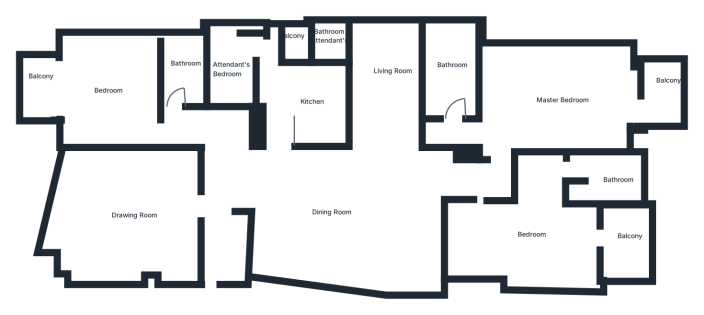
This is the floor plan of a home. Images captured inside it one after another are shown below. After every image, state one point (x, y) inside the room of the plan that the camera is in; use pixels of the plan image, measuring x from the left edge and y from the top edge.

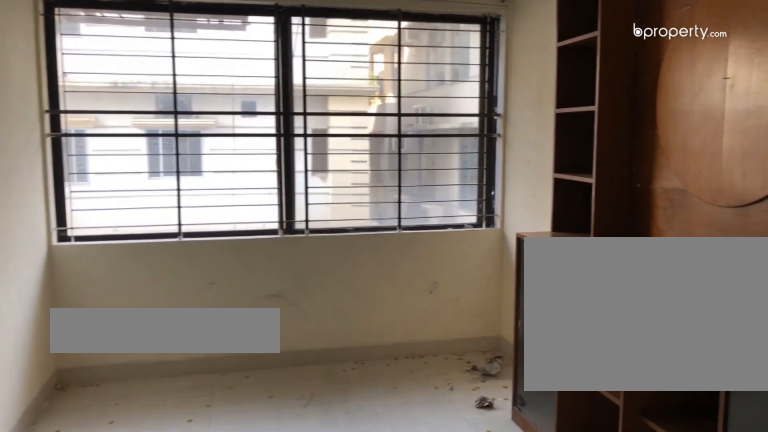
(384, 86)
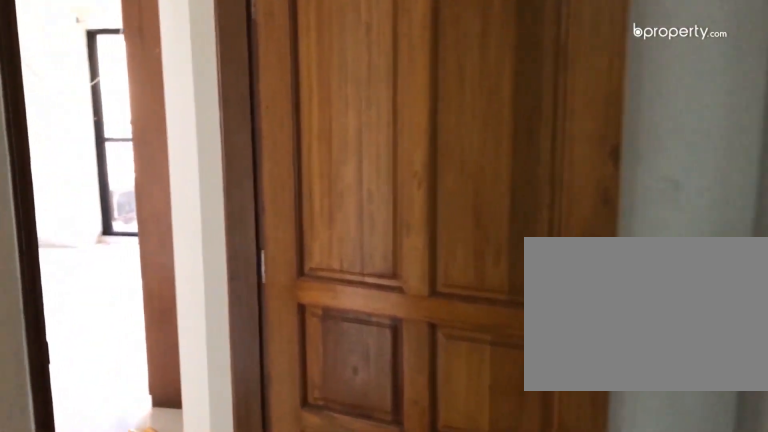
(502, 170)
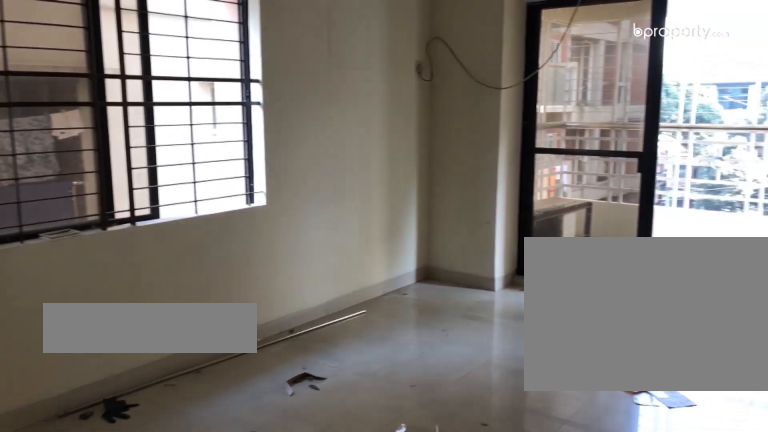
(554, 102)
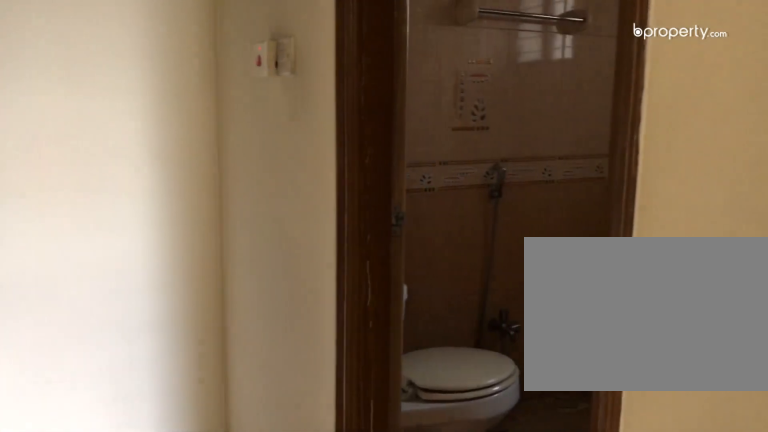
(461, 131)
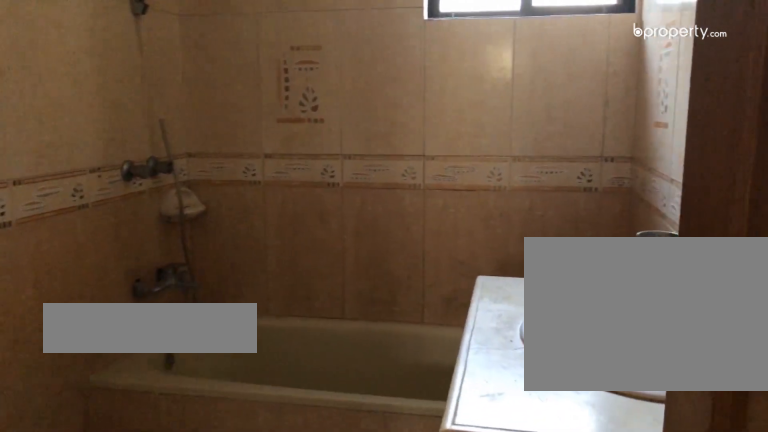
(447, 68)
